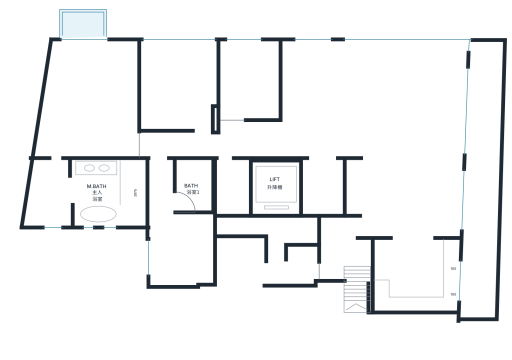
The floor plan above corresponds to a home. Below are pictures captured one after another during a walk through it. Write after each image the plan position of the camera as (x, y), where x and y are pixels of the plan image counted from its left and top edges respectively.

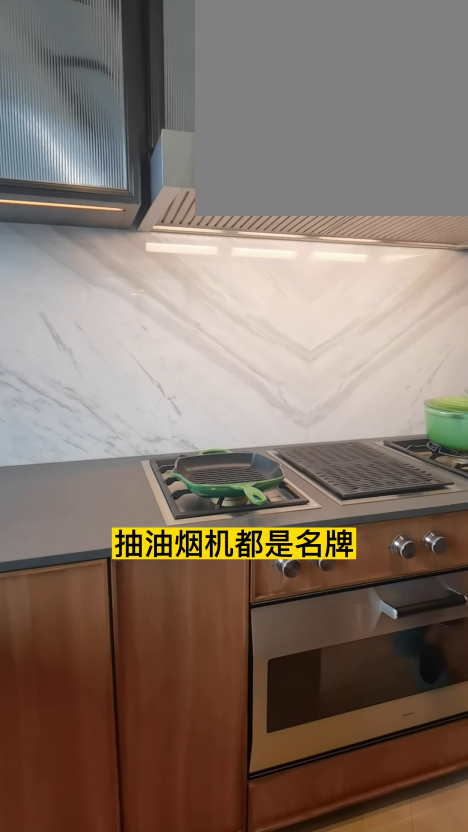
(411, 266)
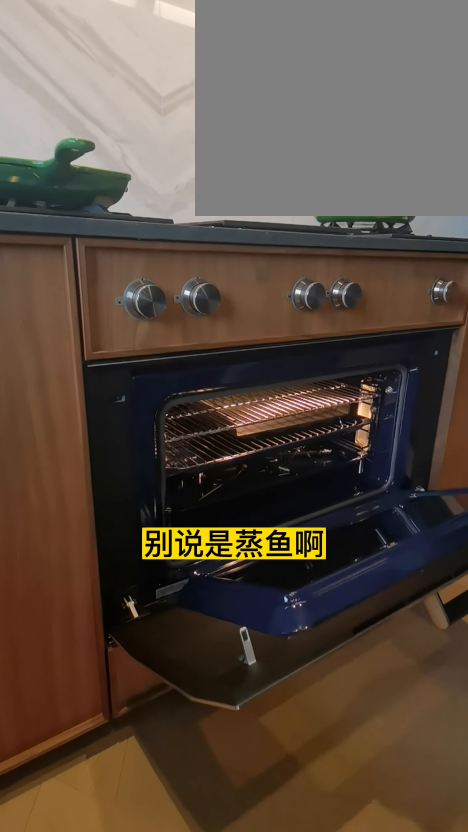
(411, 266)
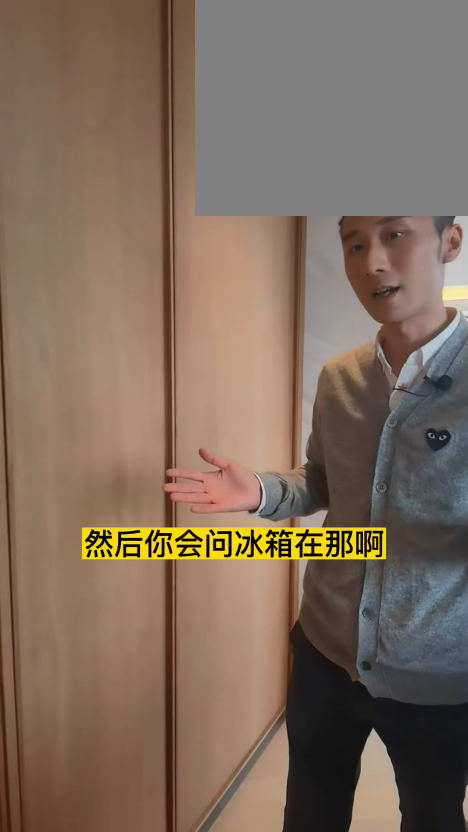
(411, 265)
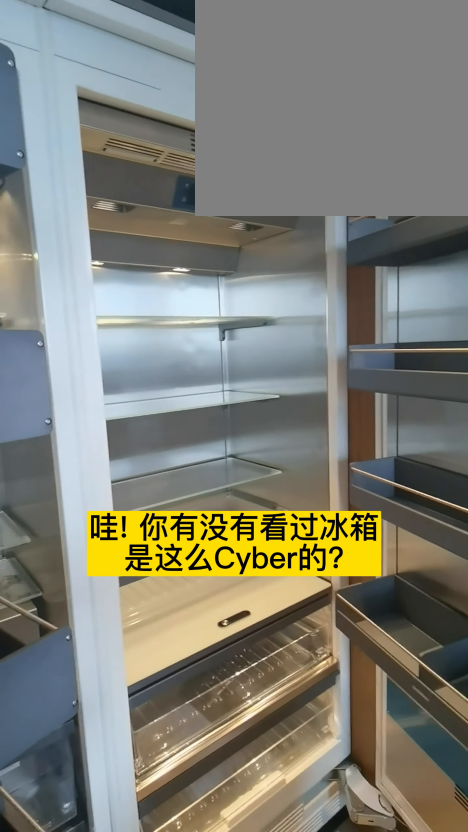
(411, 264)
